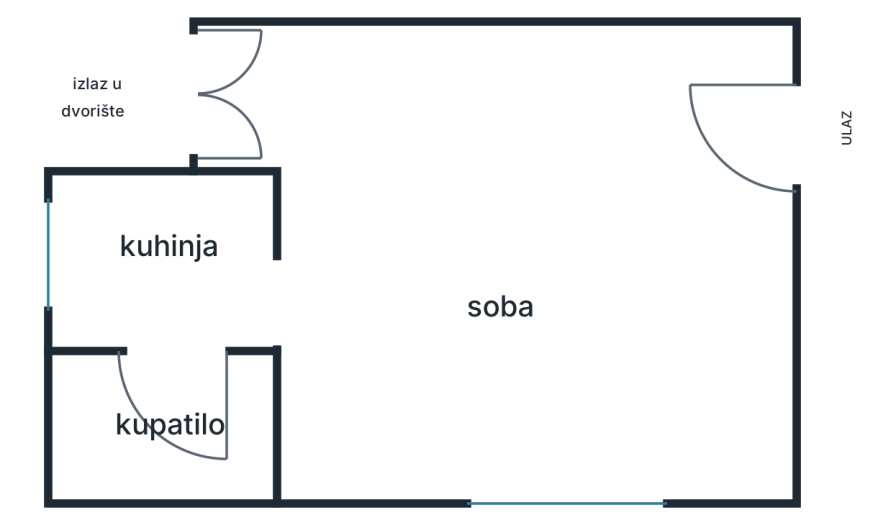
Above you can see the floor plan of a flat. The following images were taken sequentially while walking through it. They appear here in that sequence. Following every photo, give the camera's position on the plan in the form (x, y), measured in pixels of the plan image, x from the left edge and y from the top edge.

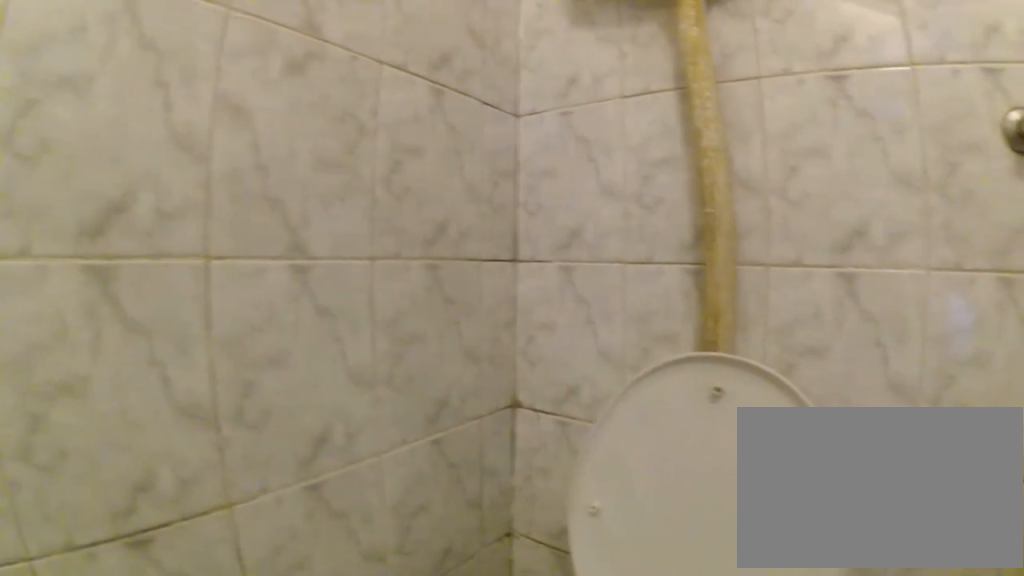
(132, 409)
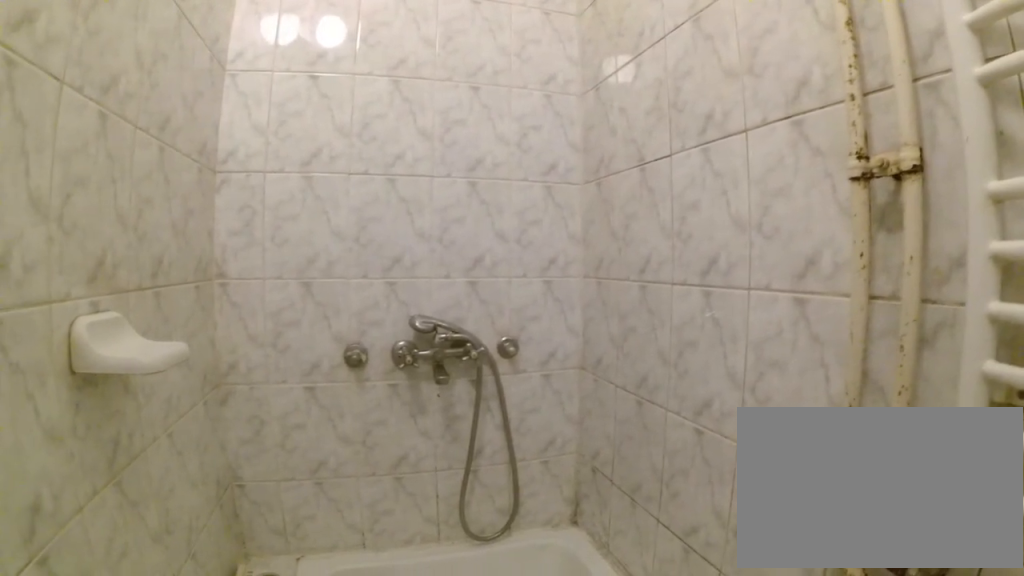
(115, 428)
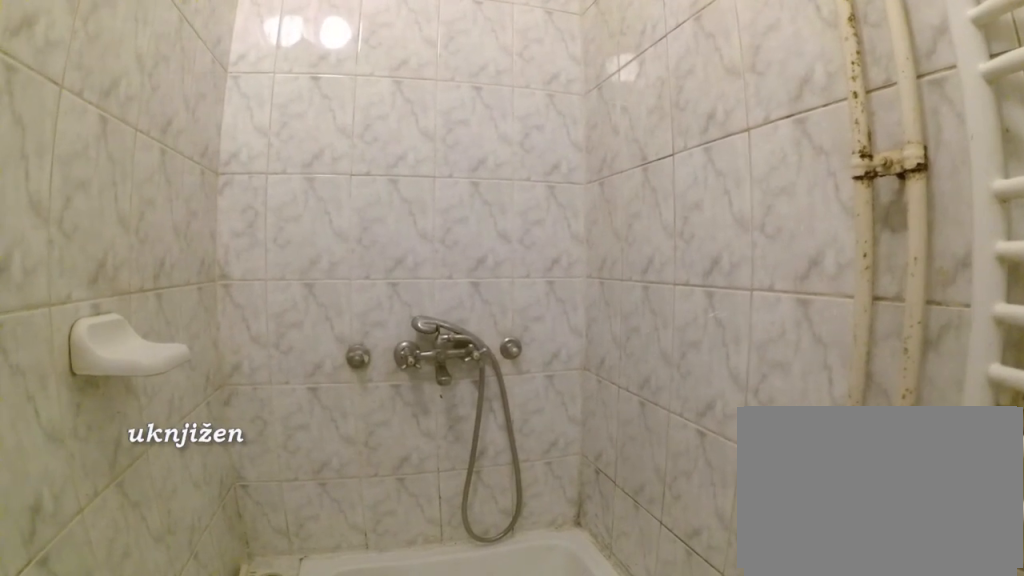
(115, 428)
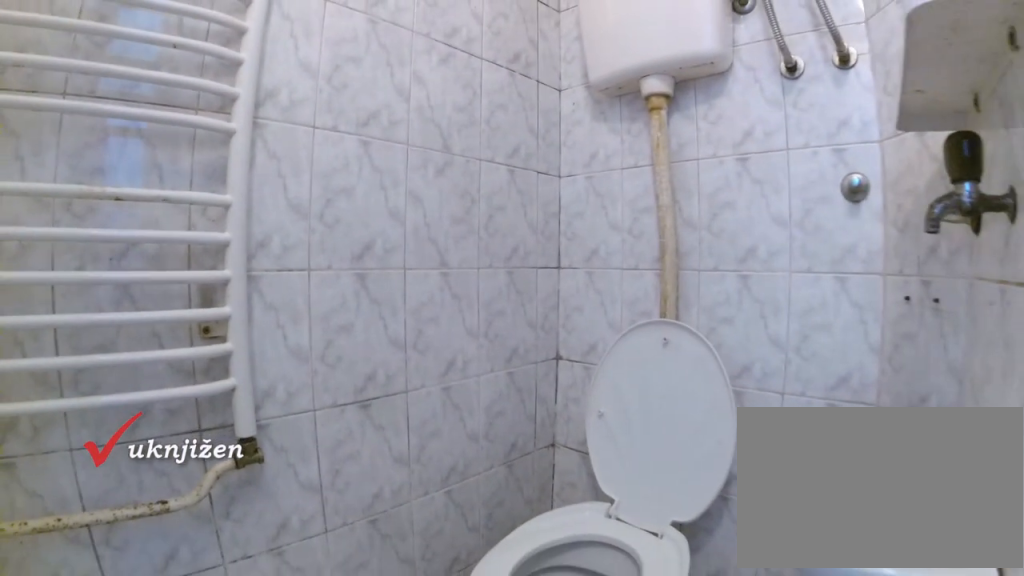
(159, 408)
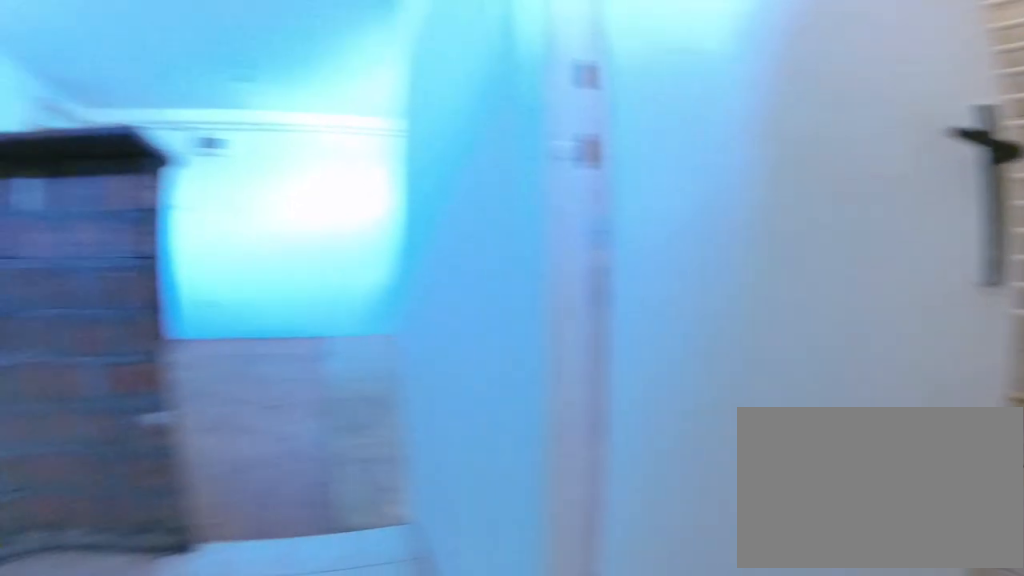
(179, 316)
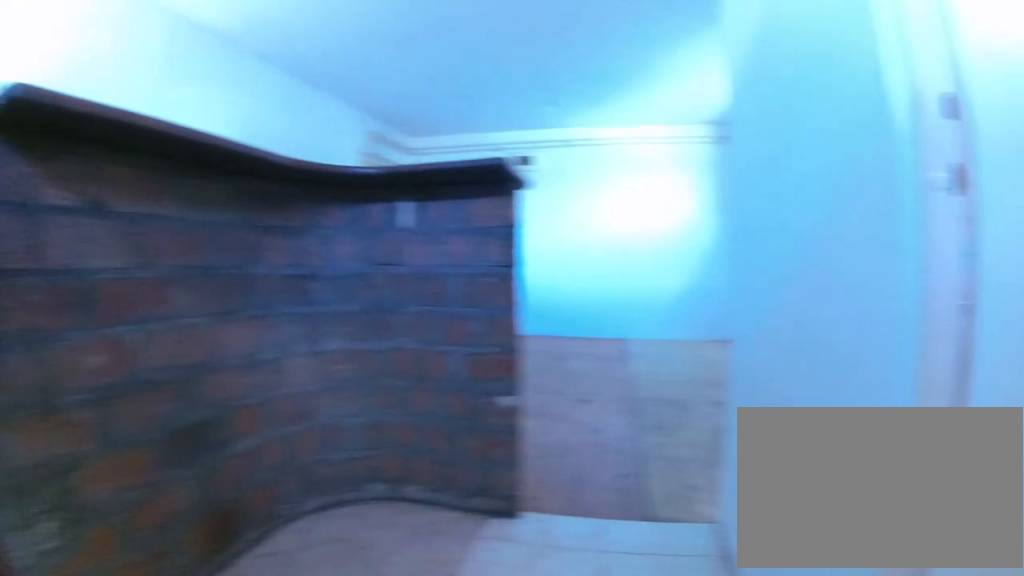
(166, 310)
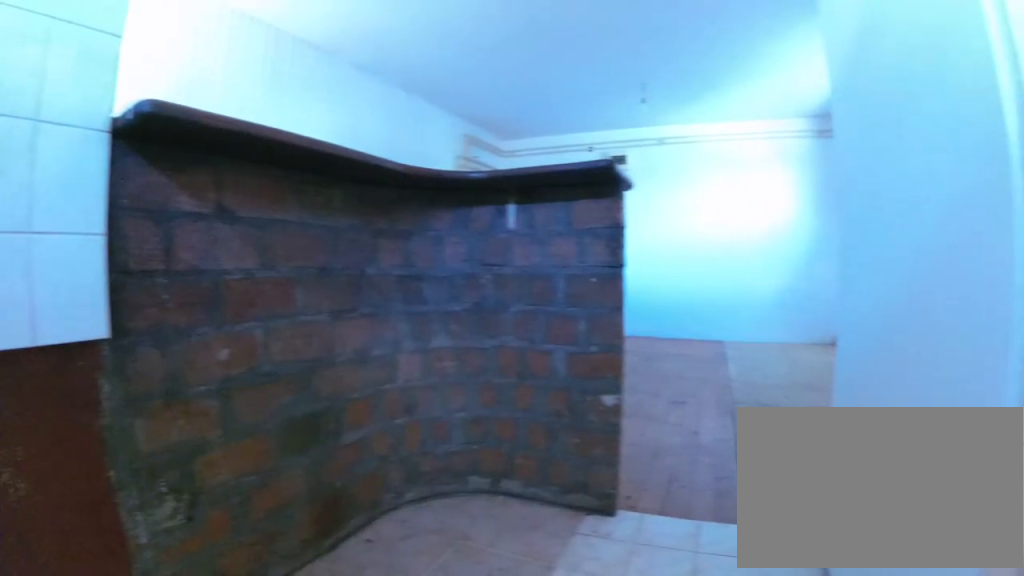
(160, 307)
